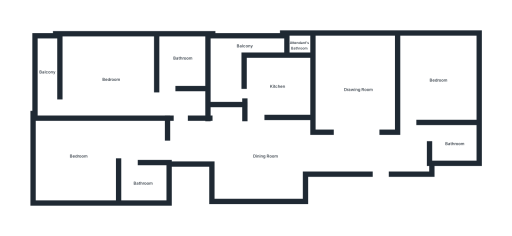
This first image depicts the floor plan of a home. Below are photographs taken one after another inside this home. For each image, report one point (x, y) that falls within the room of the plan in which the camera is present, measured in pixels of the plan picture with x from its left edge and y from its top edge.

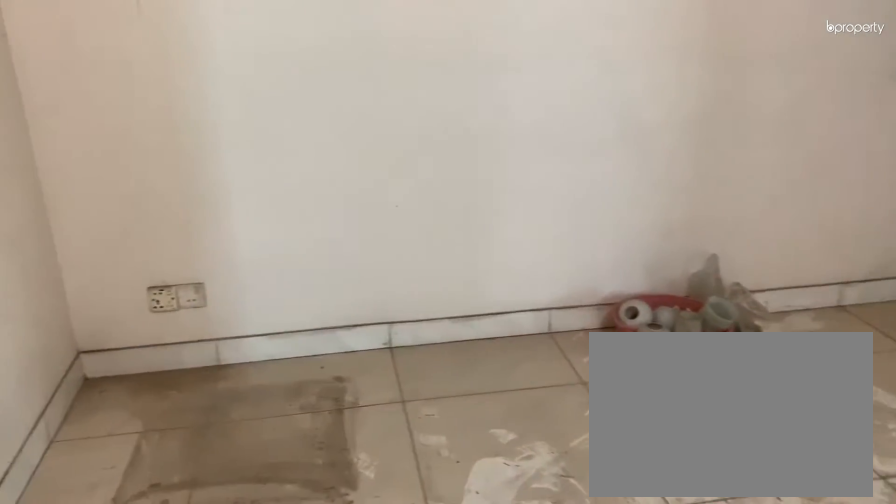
(262, 164)
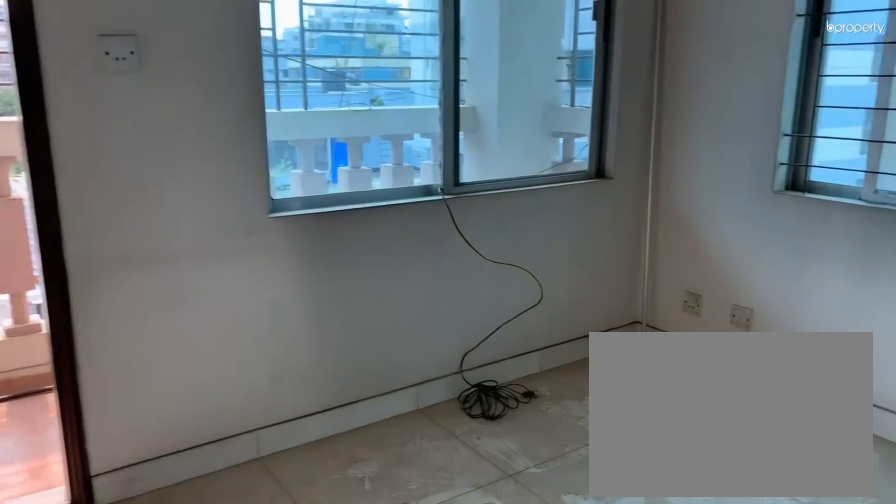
(112, 81)
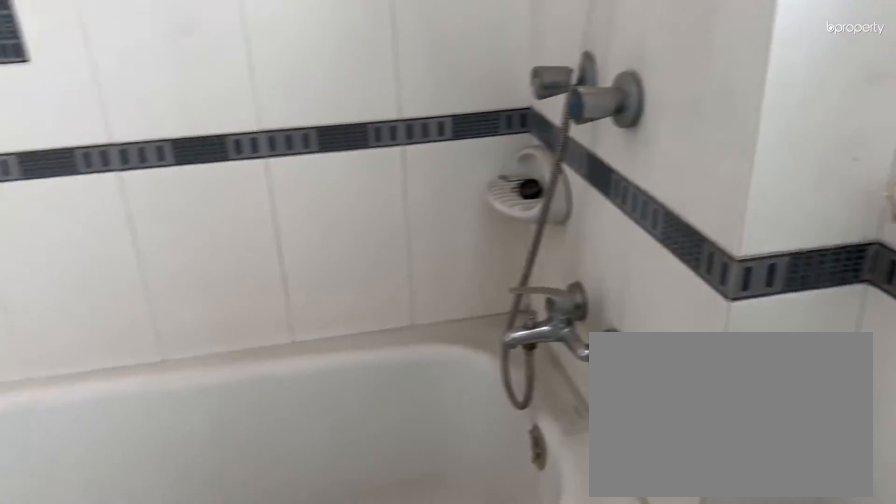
(184, 58)
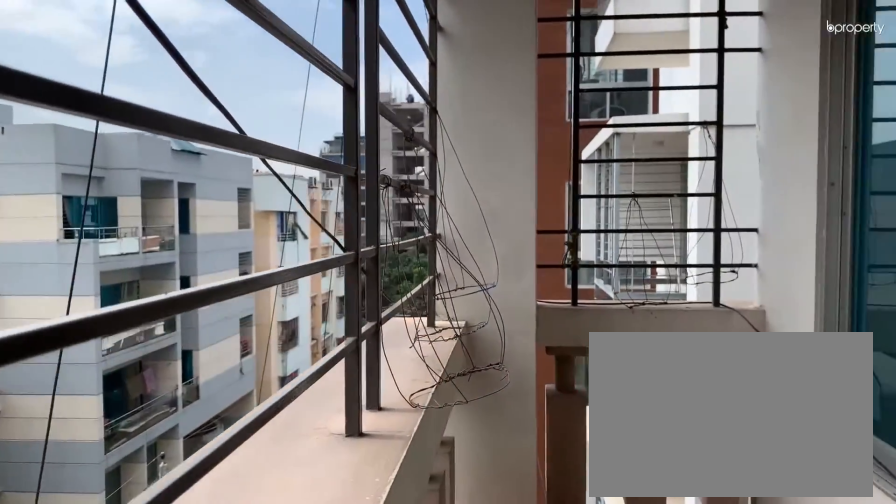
(45, 73)
